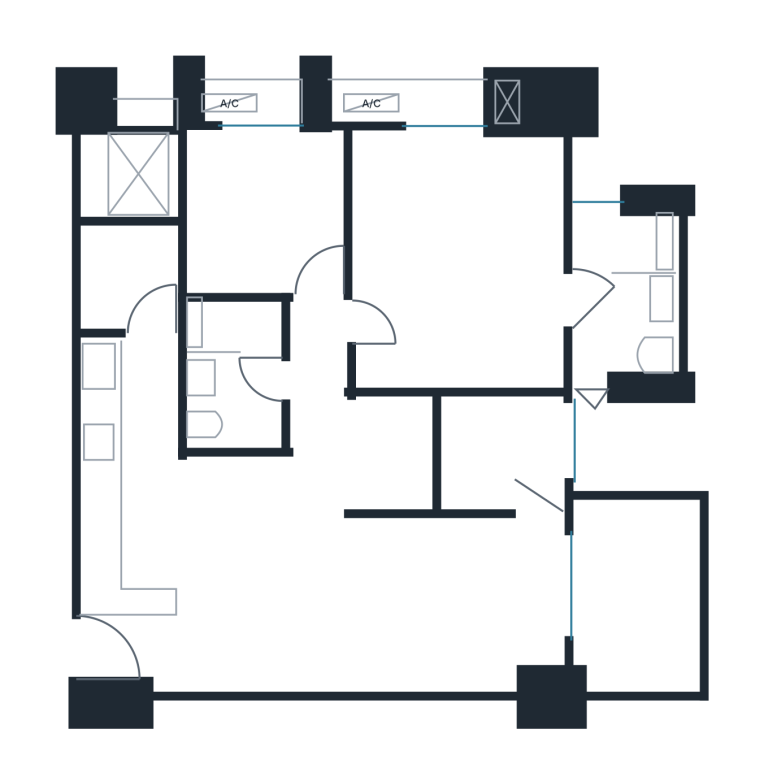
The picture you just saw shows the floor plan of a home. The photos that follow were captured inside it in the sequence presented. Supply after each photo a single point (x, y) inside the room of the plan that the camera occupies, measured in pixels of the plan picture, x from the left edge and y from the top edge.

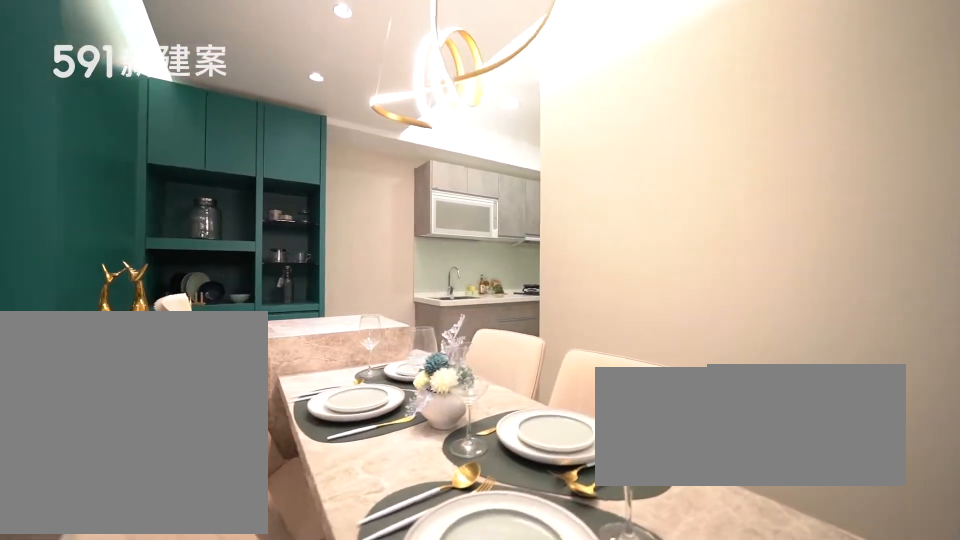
(234, 535)
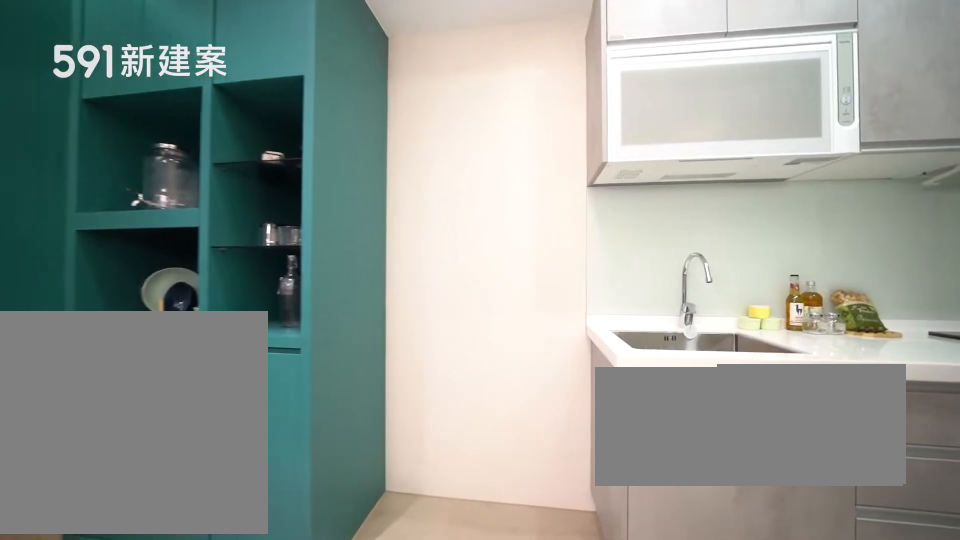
(127, 463)
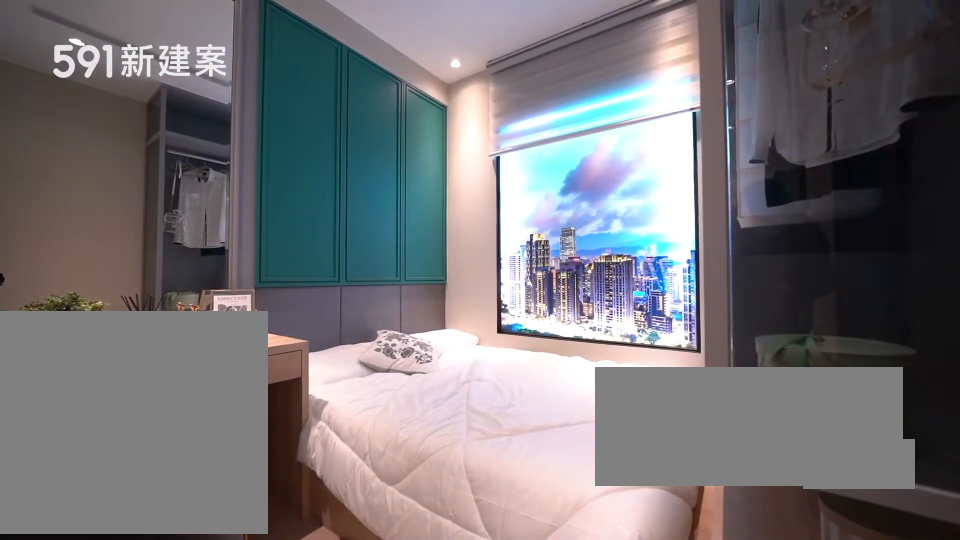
(263, 210)
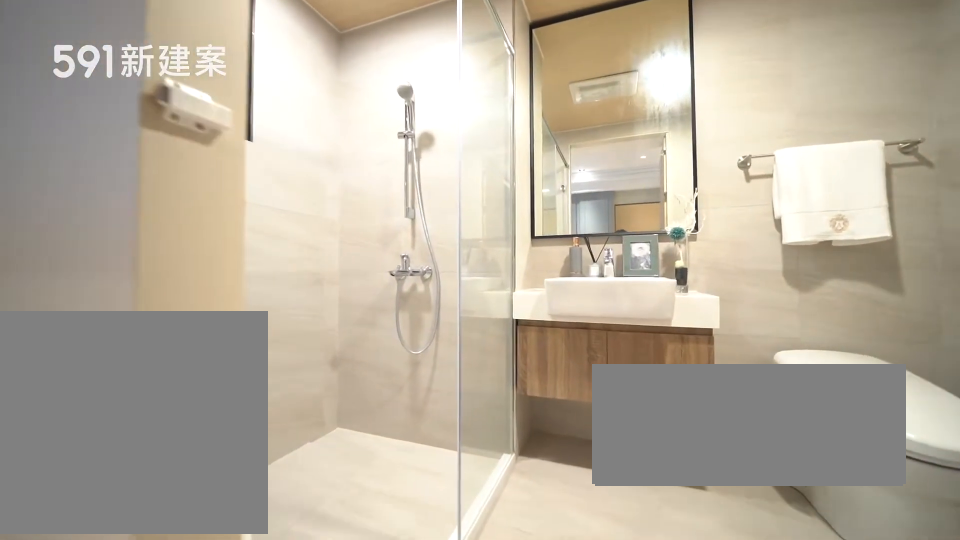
(629, 301)
